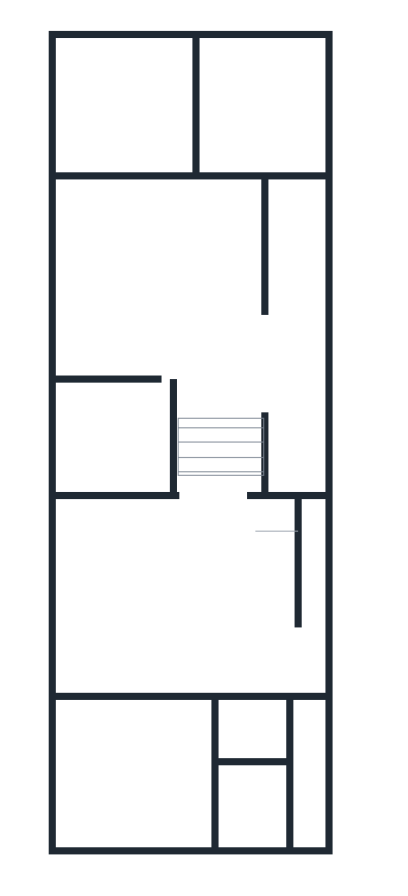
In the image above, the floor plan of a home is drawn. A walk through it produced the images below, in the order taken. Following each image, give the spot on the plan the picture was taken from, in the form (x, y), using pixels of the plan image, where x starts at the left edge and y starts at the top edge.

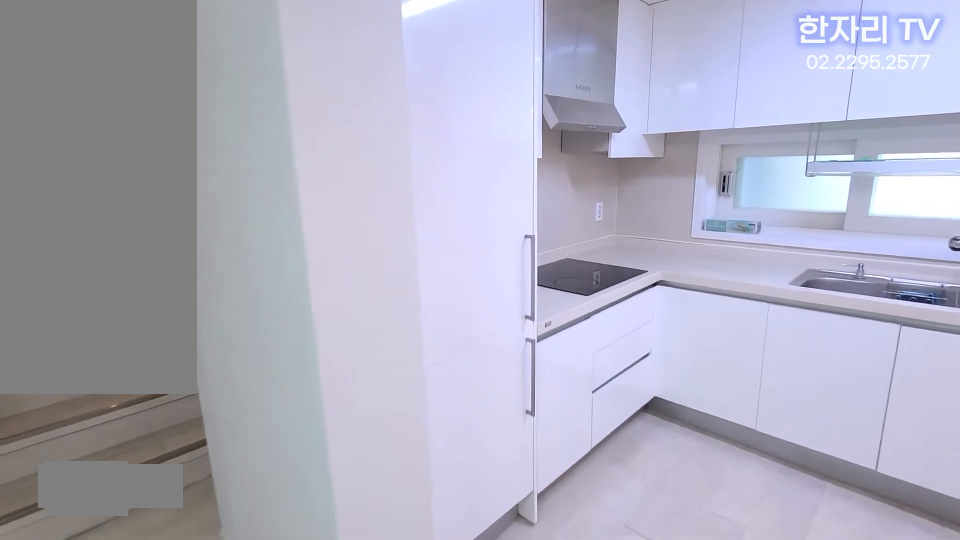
(260, 597)
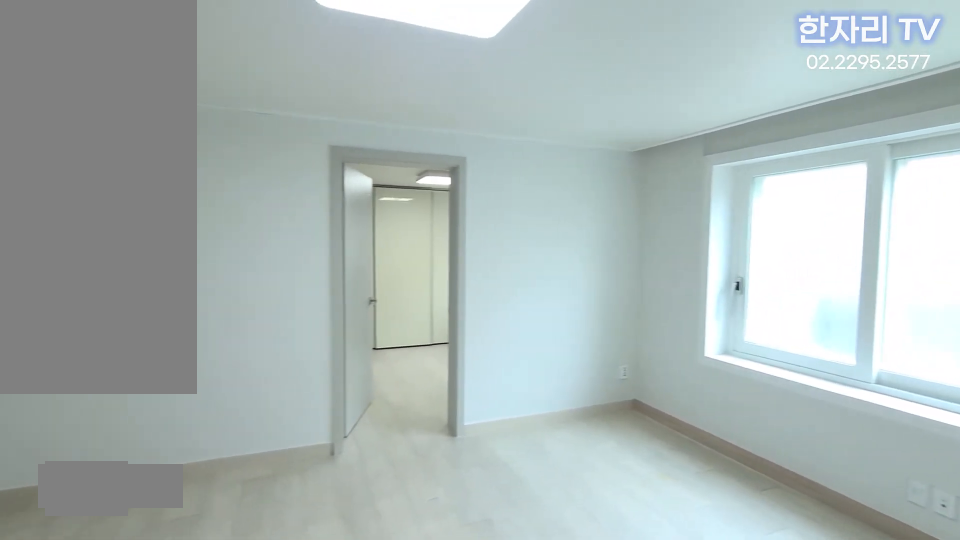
(130, 774)
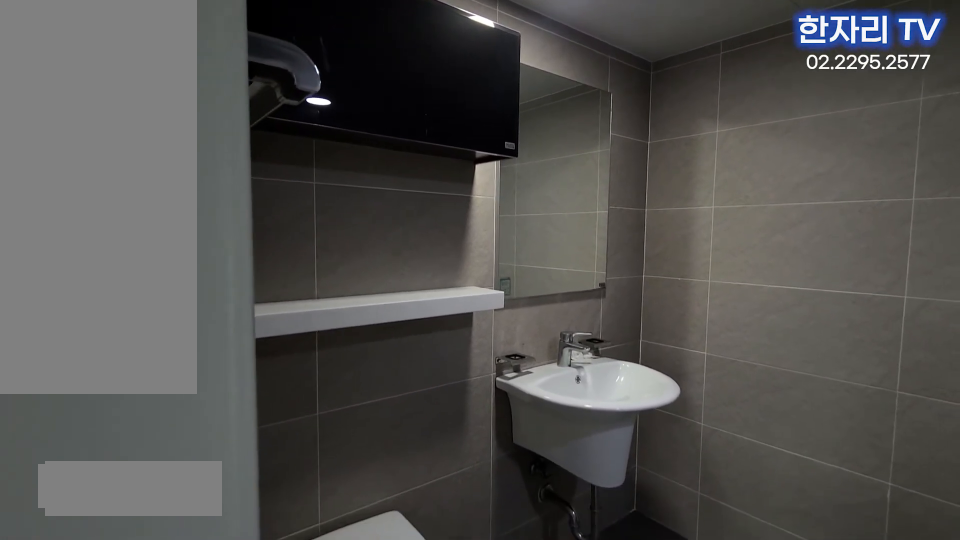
(254, 727)
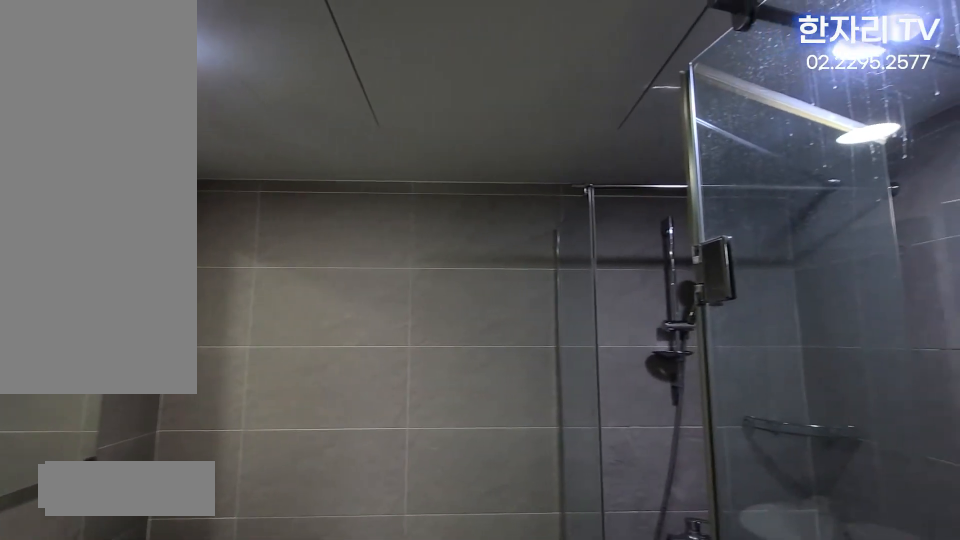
(254, 727)
